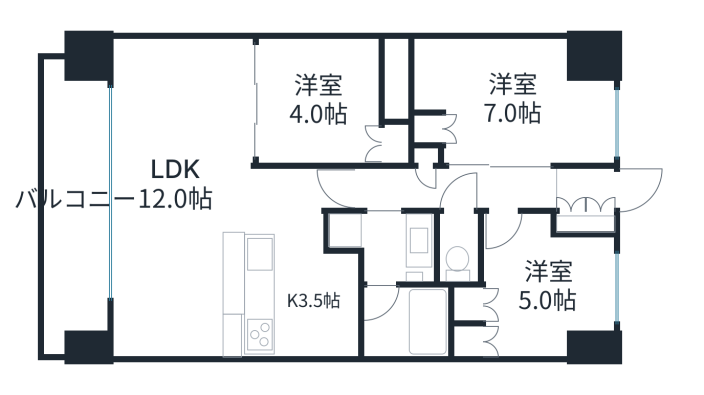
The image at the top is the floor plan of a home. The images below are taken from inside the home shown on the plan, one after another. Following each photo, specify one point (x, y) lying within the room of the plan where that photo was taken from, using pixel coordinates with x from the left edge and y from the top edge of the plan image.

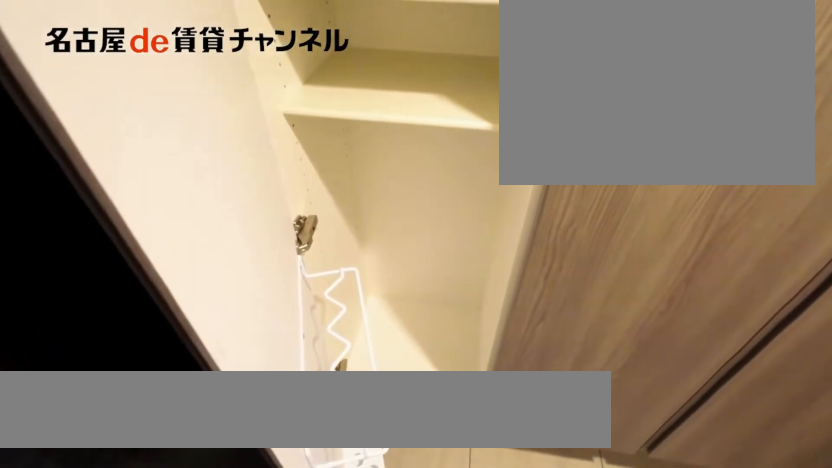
(586, 224)
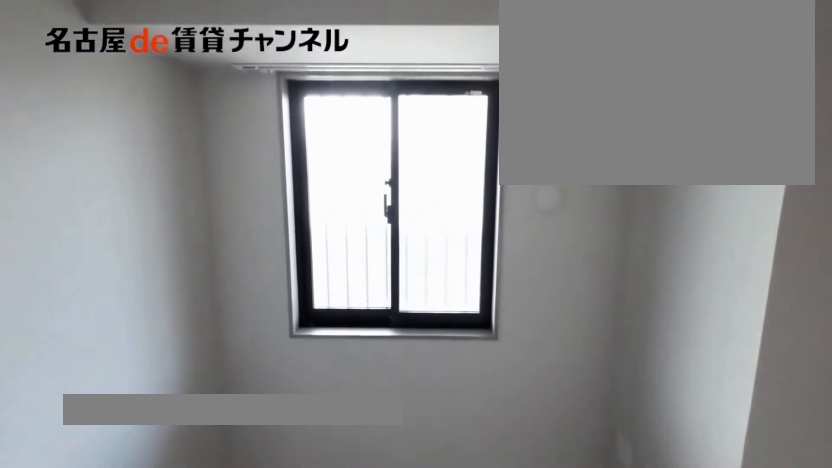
(547, 288)
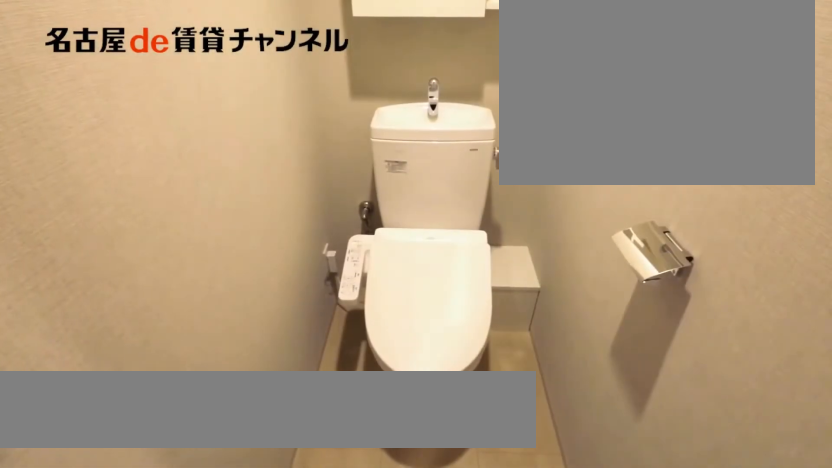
(460, 250)
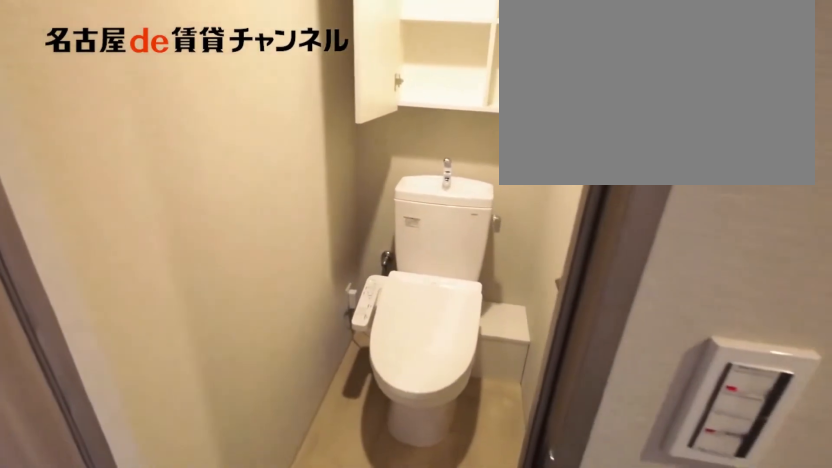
(460, 250)
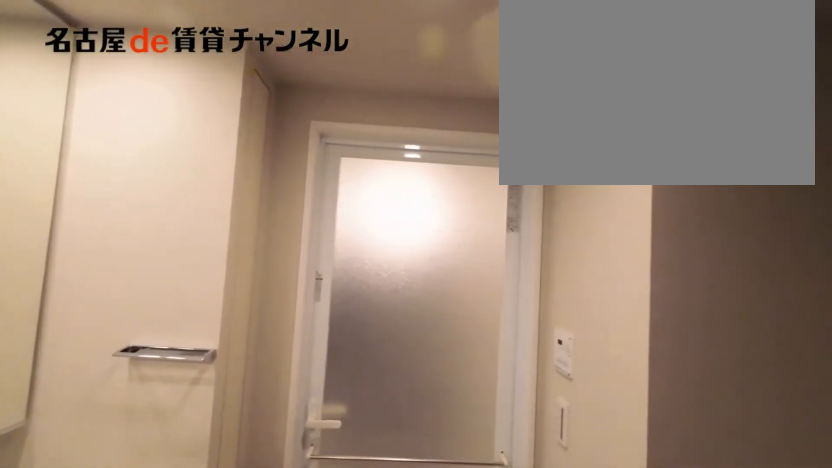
(387, 244)
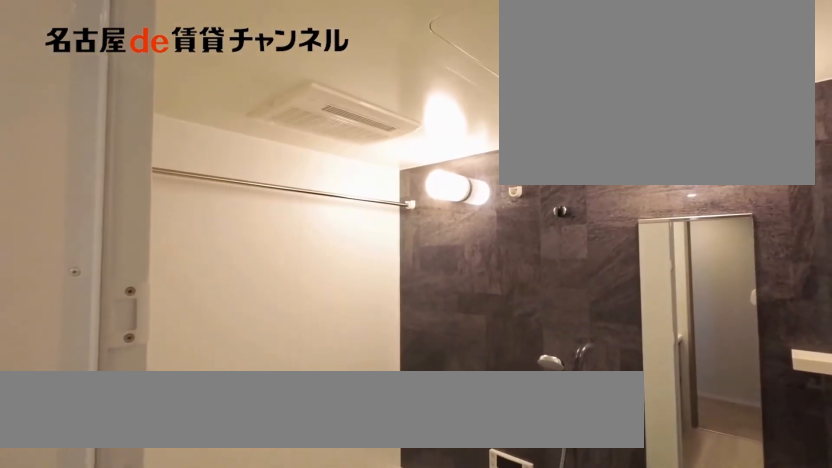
(402, 321)
